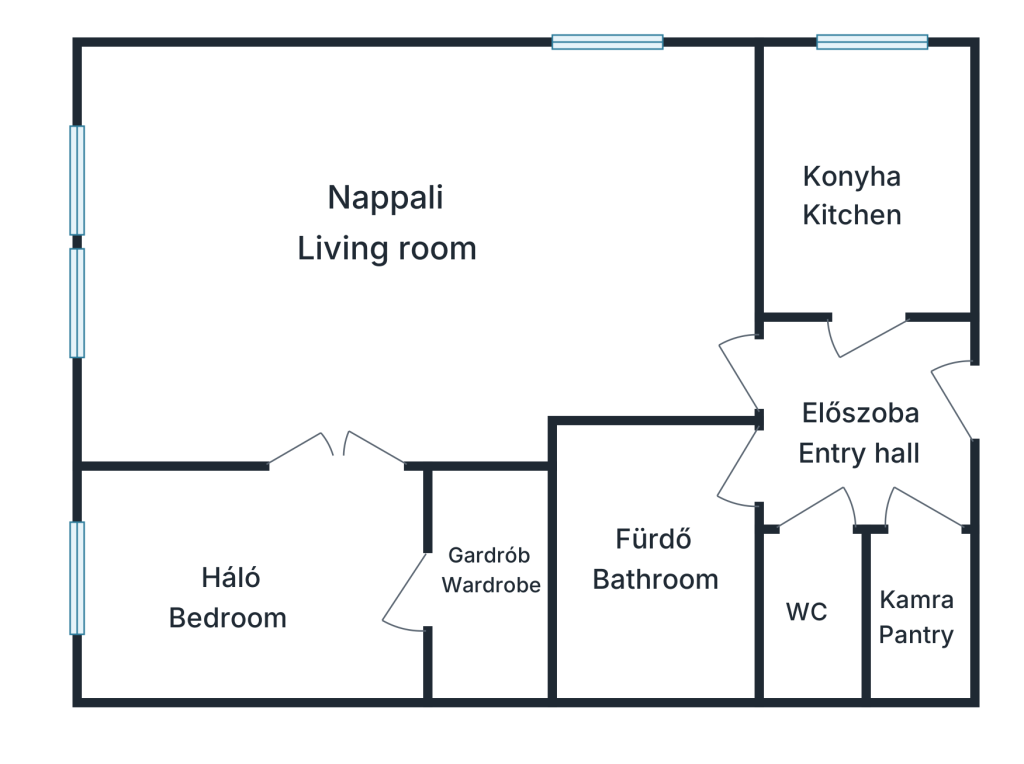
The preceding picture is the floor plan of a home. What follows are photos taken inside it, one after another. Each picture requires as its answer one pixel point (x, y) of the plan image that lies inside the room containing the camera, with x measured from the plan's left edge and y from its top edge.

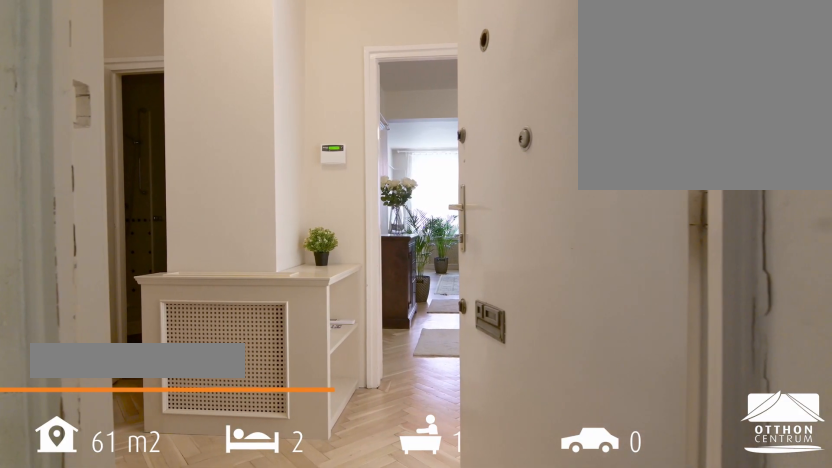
(862, 412)
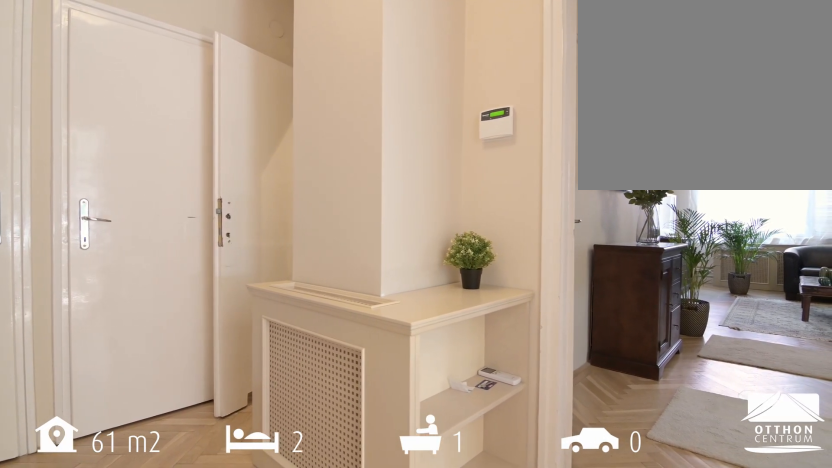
(862, 412)
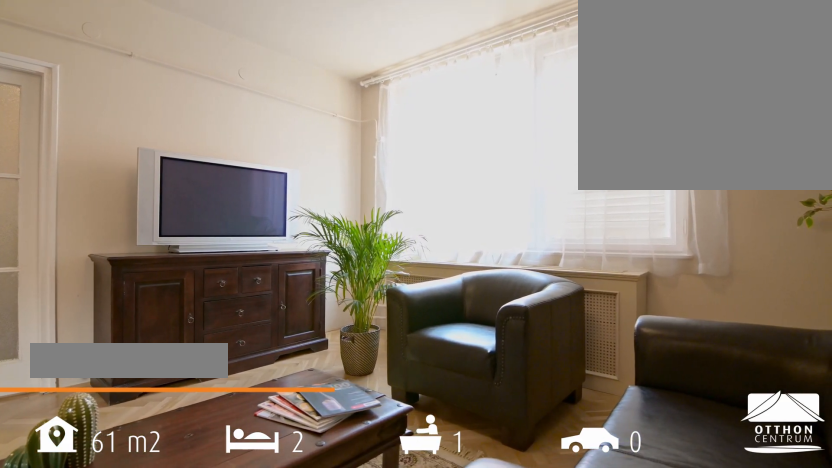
(426, 245)
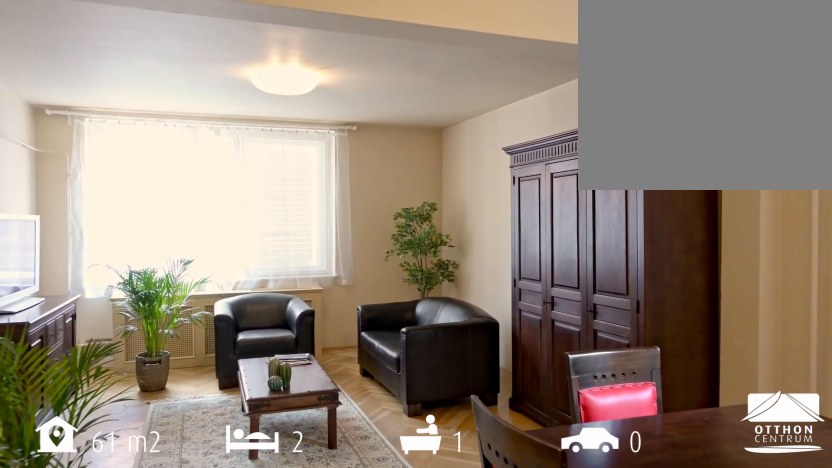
(426, 245)
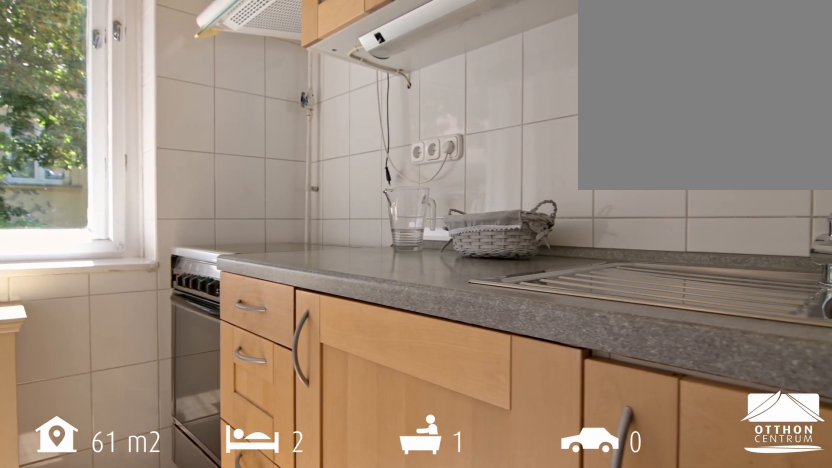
(857, 184)
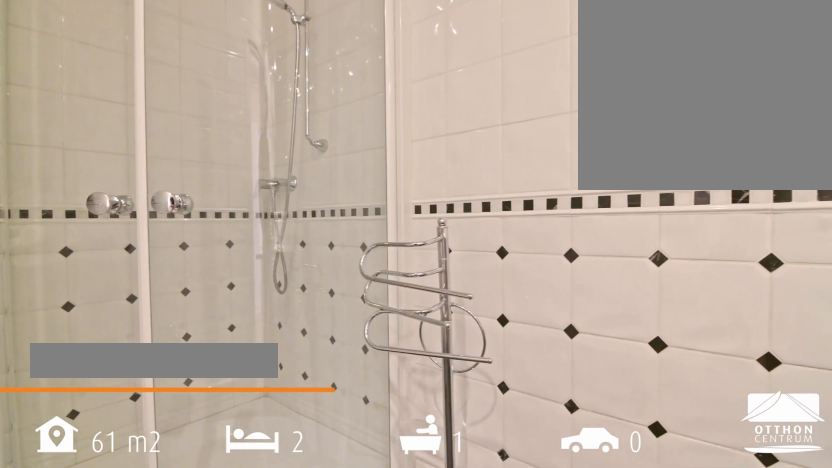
(649, 569)
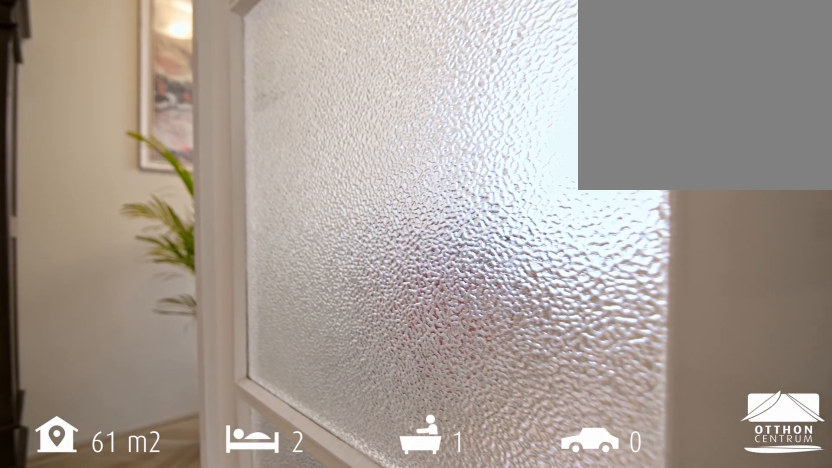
(284, 579)
